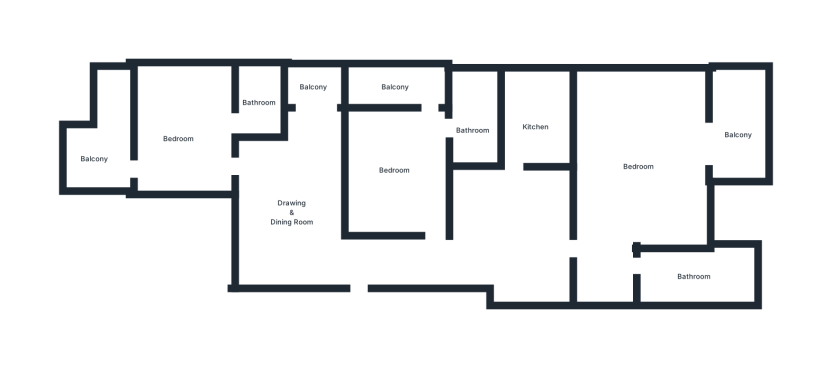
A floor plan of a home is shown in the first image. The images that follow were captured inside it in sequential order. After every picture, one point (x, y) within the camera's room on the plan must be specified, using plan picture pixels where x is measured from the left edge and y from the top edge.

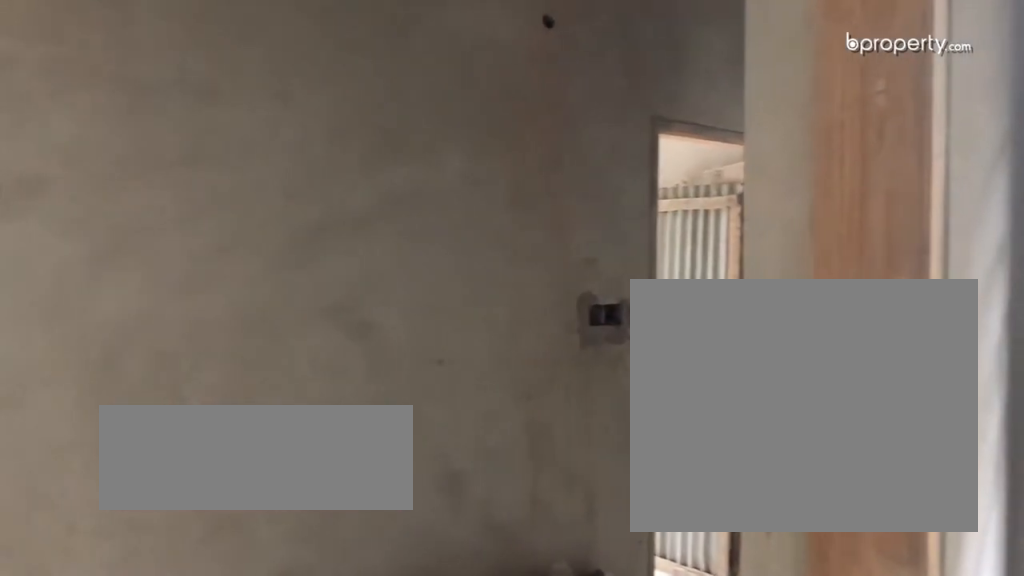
(308, 216)
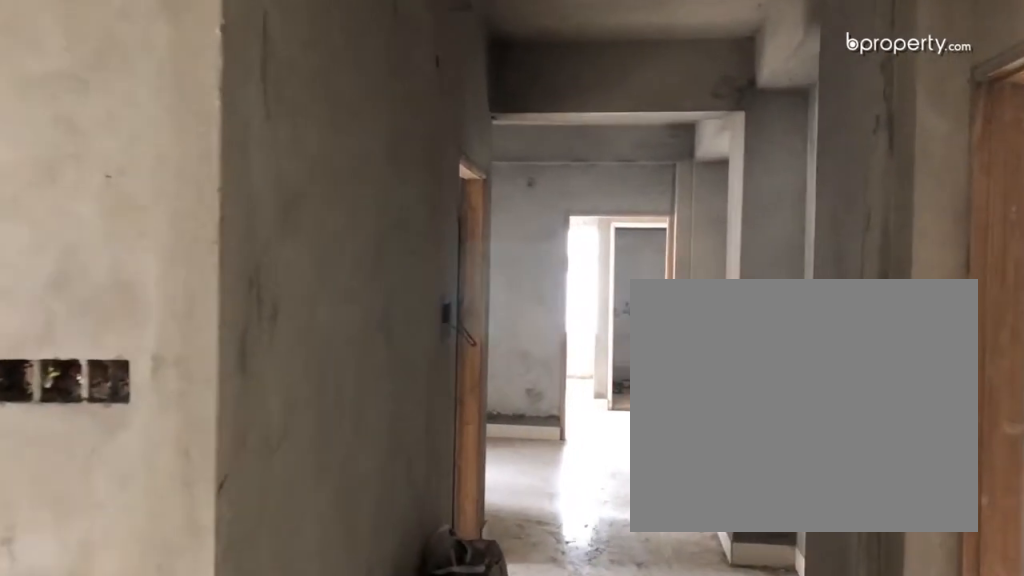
(308, 217)
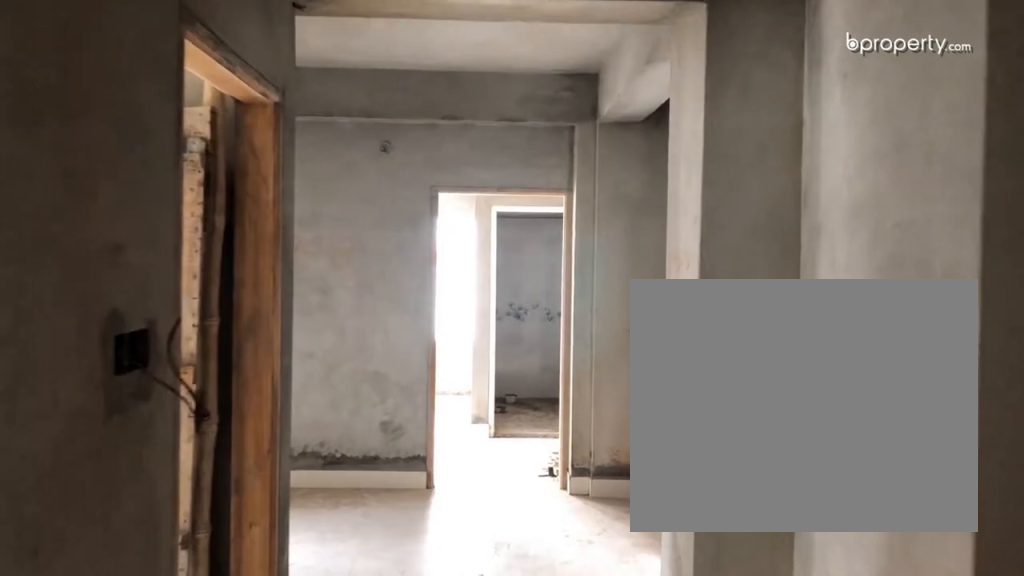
(450, 260)
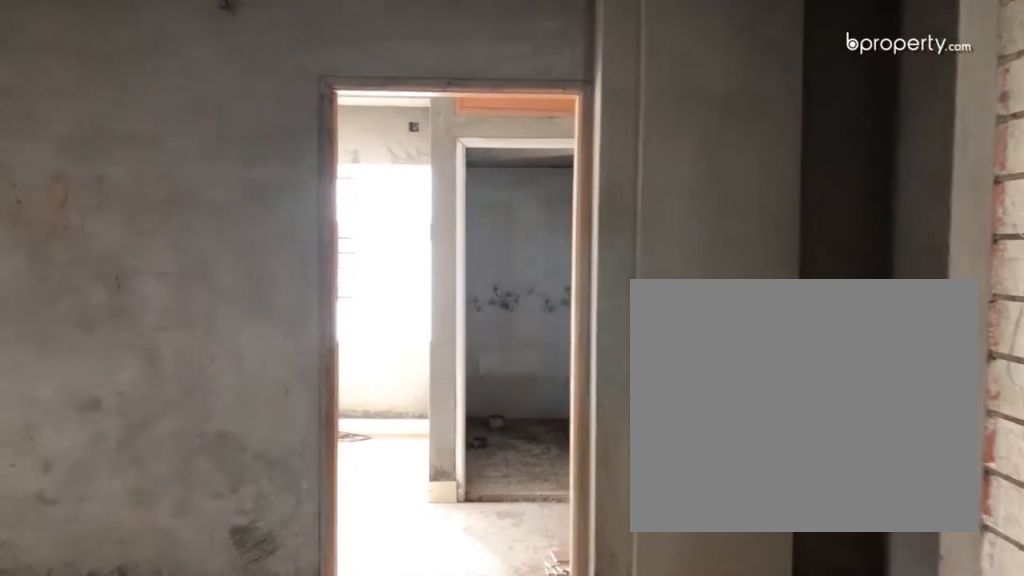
(517, 243)
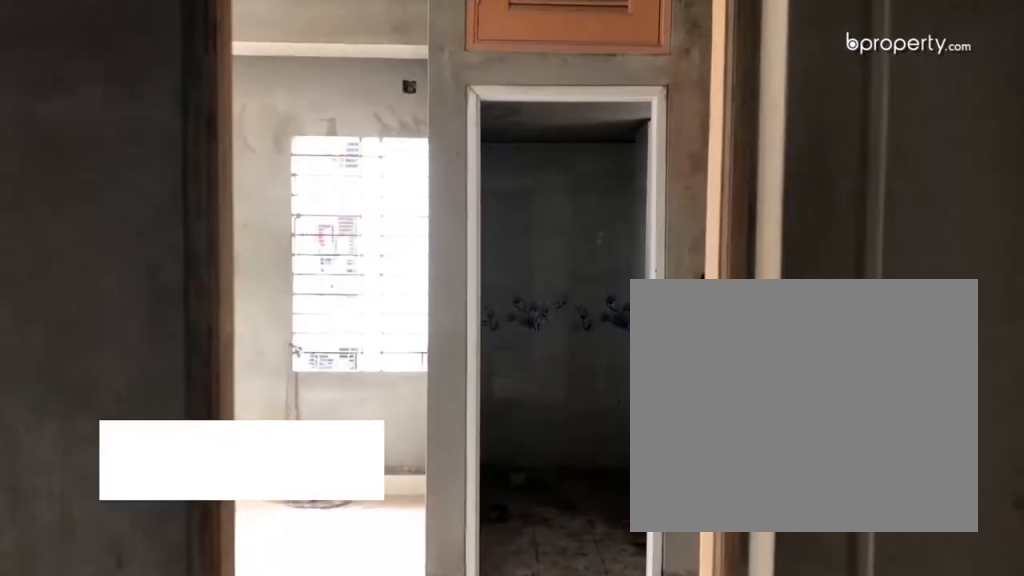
(625, 234)
